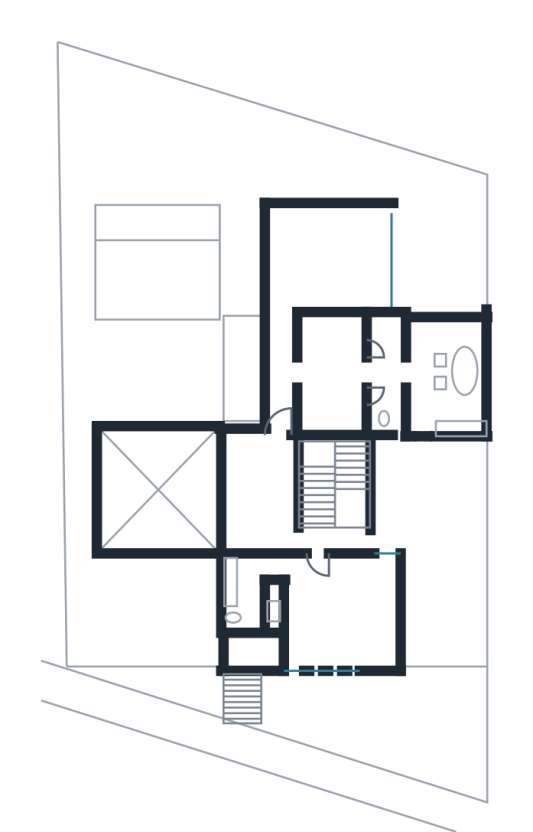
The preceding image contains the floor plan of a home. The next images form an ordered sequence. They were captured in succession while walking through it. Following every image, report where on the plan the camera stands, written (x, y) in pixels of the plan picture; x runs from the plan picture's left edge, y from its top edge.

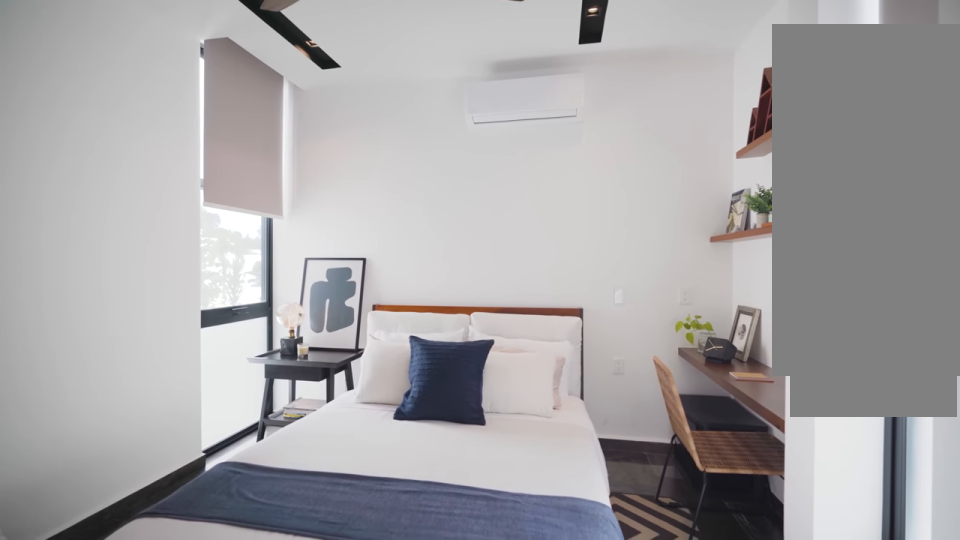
(316, 640)
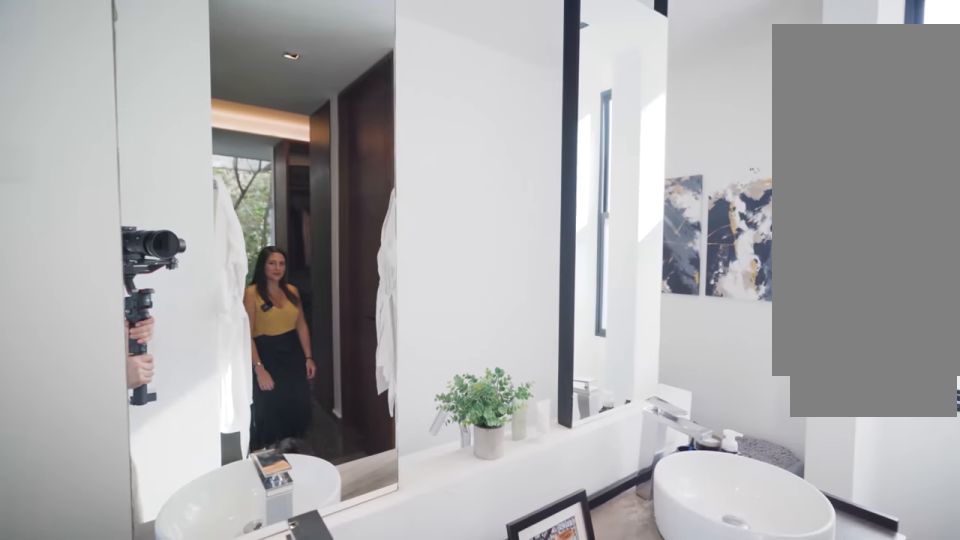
(414, 348)
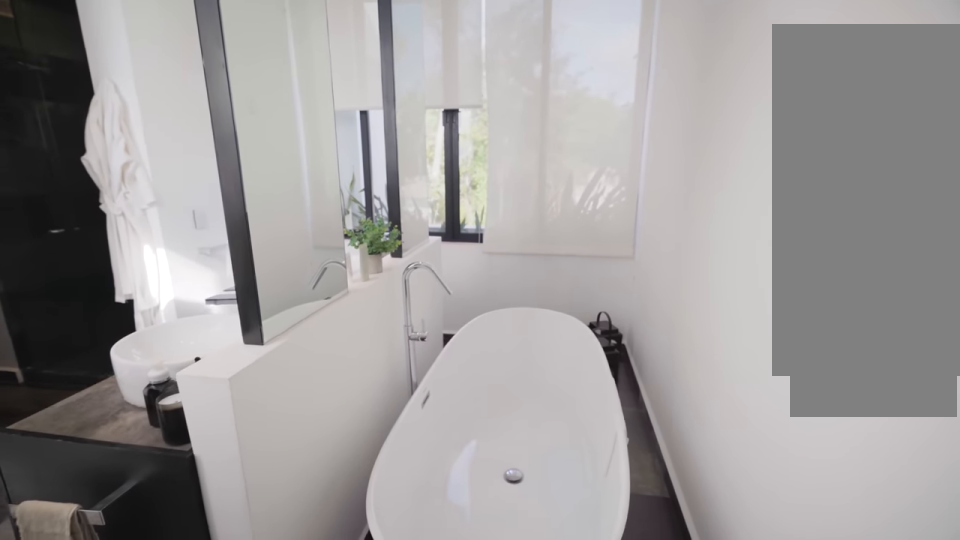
(461, 399)
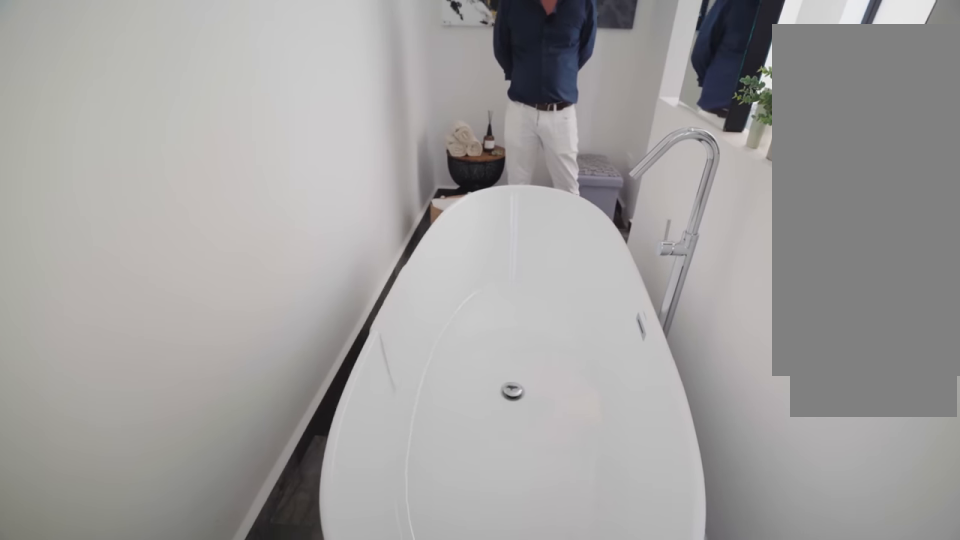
(458, 343)
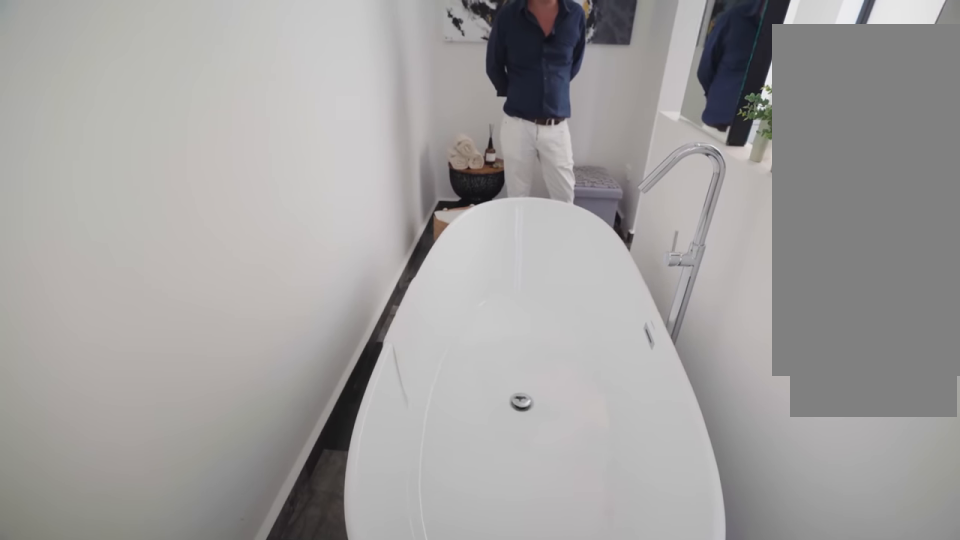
(458, 339)
